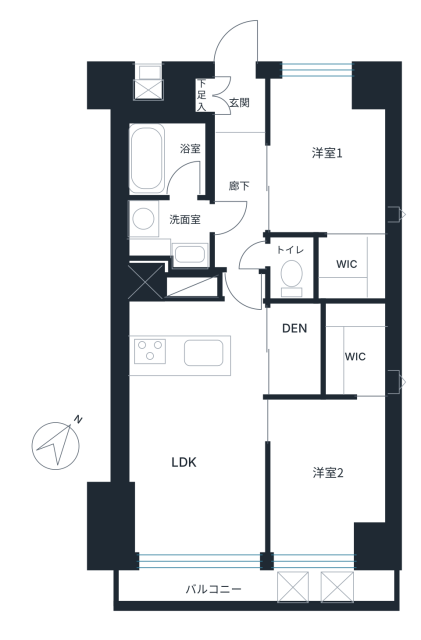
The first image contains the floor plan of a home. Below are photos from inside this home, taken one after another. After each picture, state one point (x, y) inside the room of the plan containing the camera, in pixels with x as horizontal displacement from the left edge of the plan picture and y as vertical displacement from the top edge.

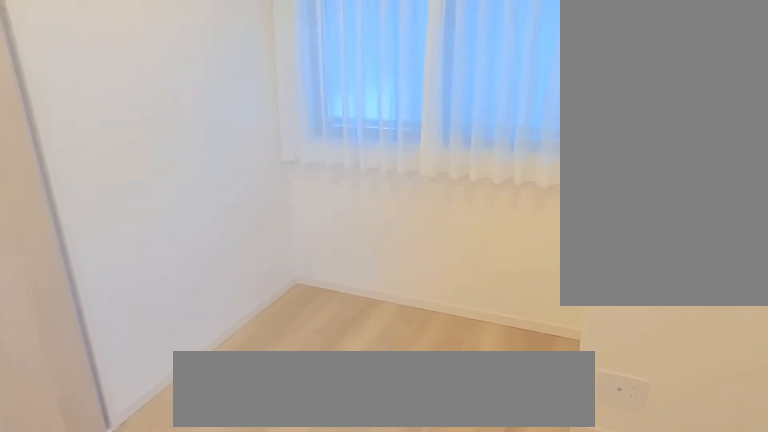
(331, 160)
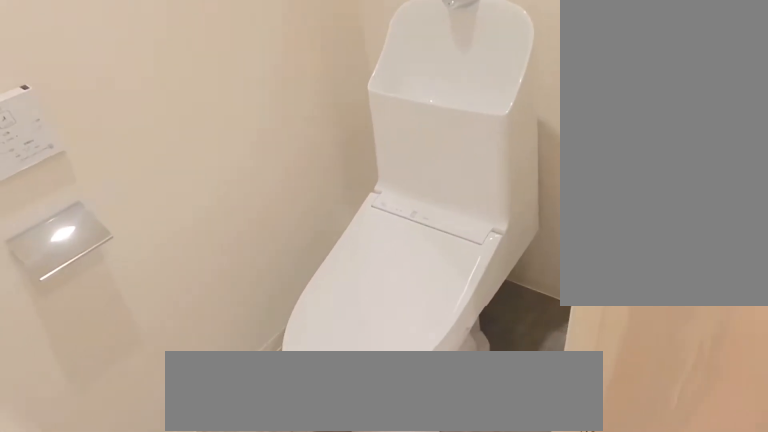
(296, 269)
